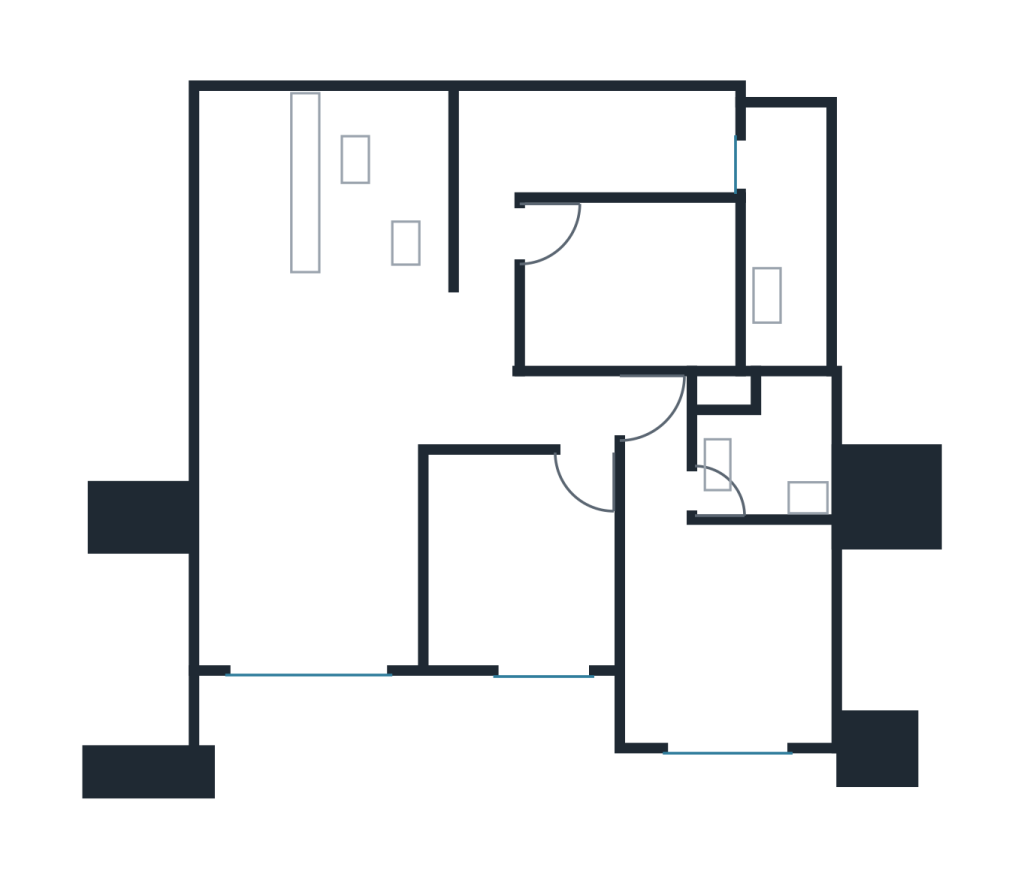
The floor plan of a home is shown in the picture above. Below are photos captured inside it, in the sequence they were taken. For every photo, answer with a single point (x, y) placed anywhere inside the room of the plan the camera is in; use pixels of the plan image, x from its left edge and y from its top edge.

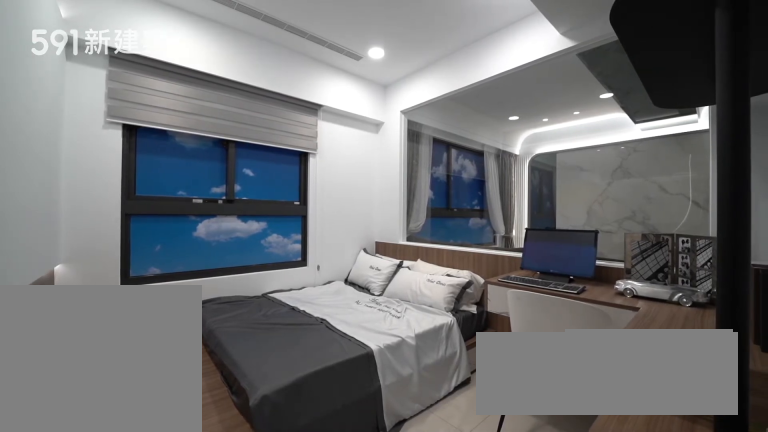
(520, 558)
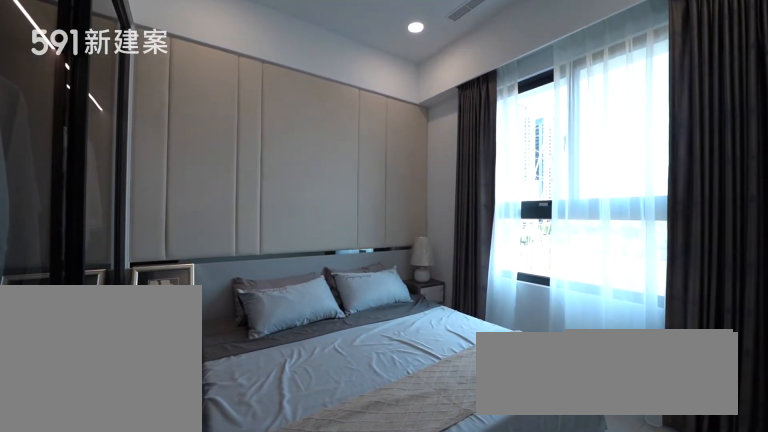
(719, 604)
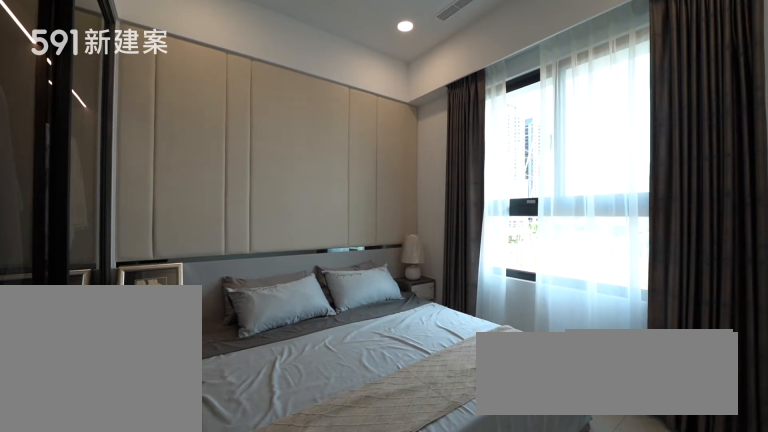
(719, 604)
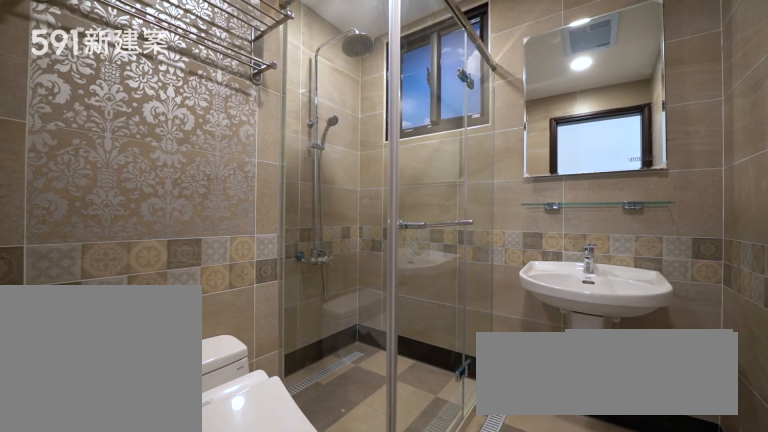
(768, 445)
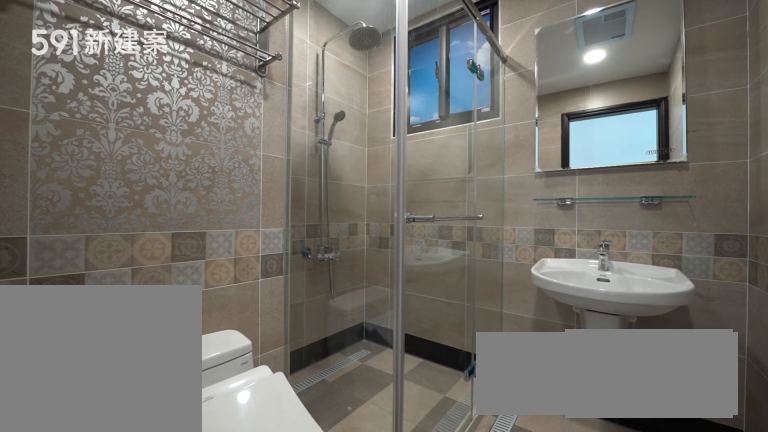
(768, 445)
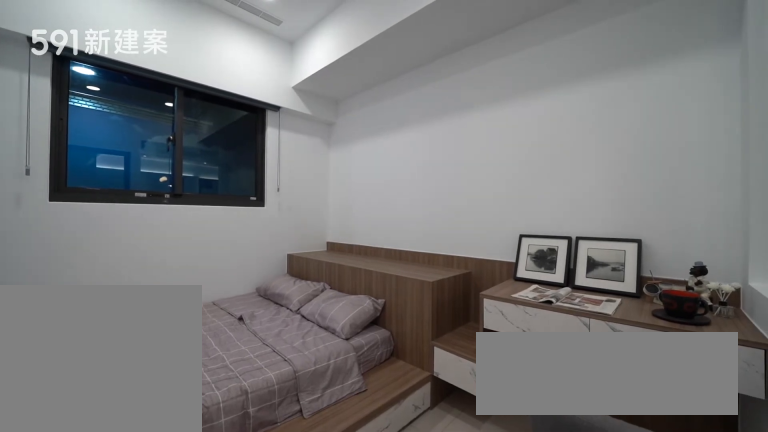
(640, 285)
